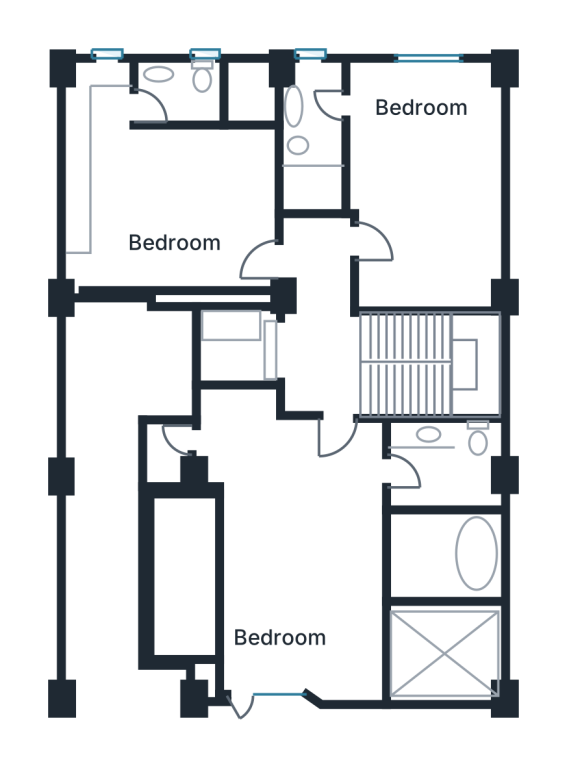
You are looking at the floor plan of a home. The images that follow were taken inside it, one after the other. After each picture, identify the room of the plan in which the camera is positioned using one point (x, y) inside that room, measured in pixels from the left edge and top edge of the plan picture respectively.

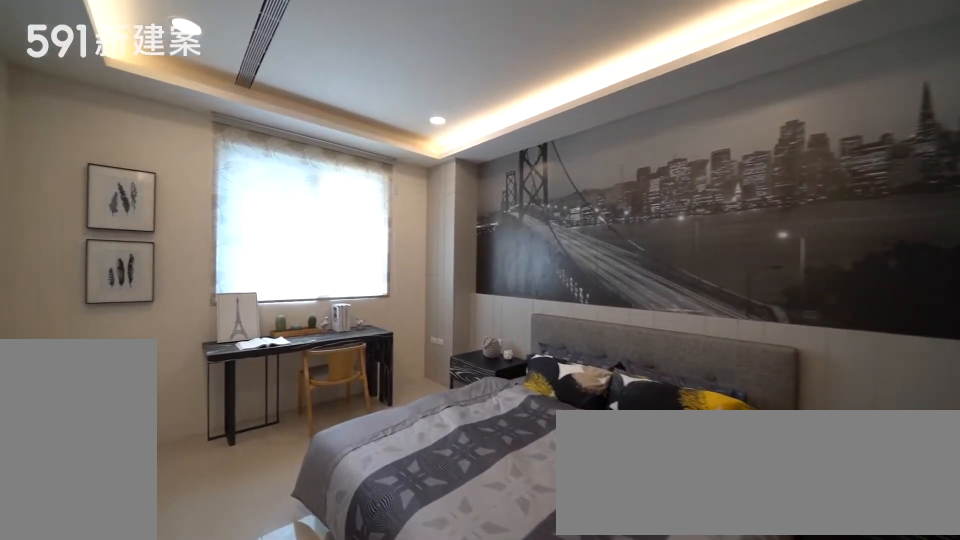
(428, 182)
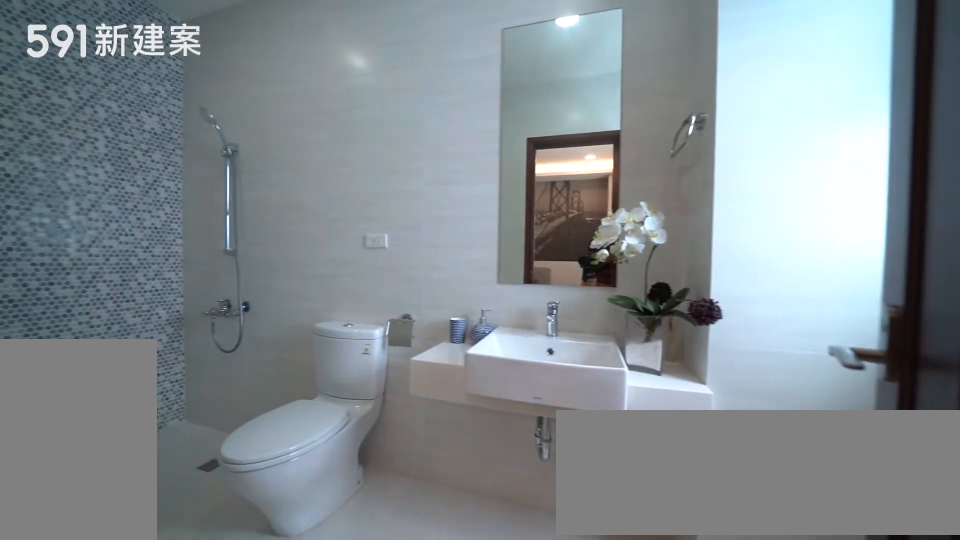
(319, 145)
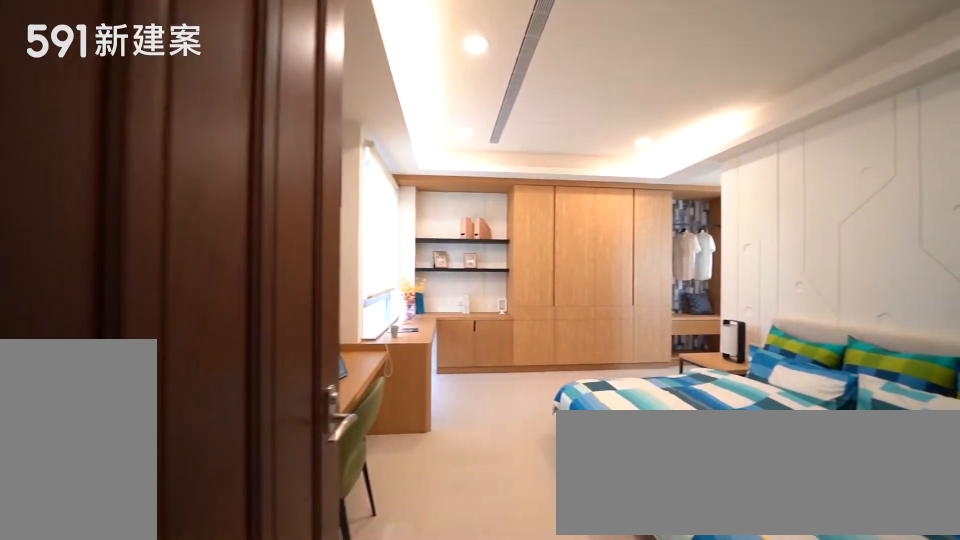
(152, 197)
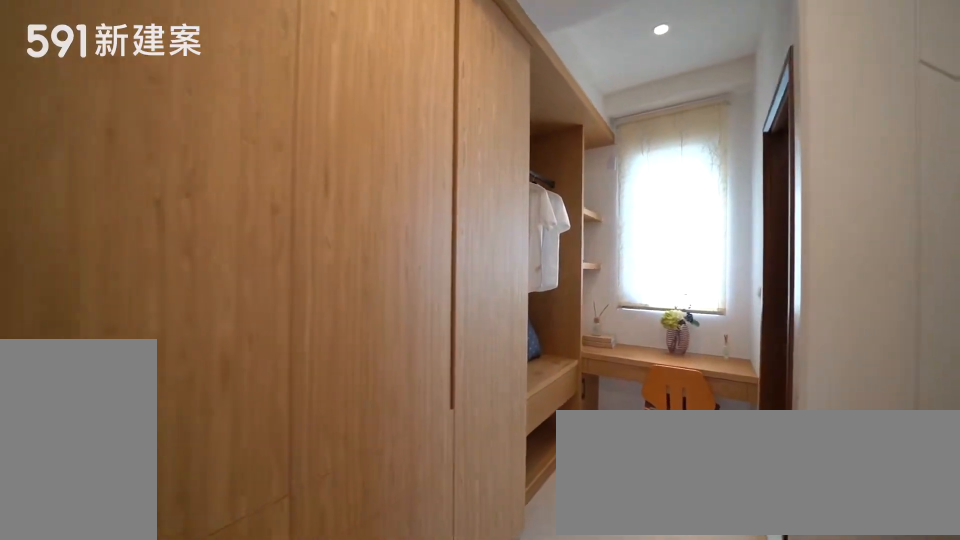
(152, 197)
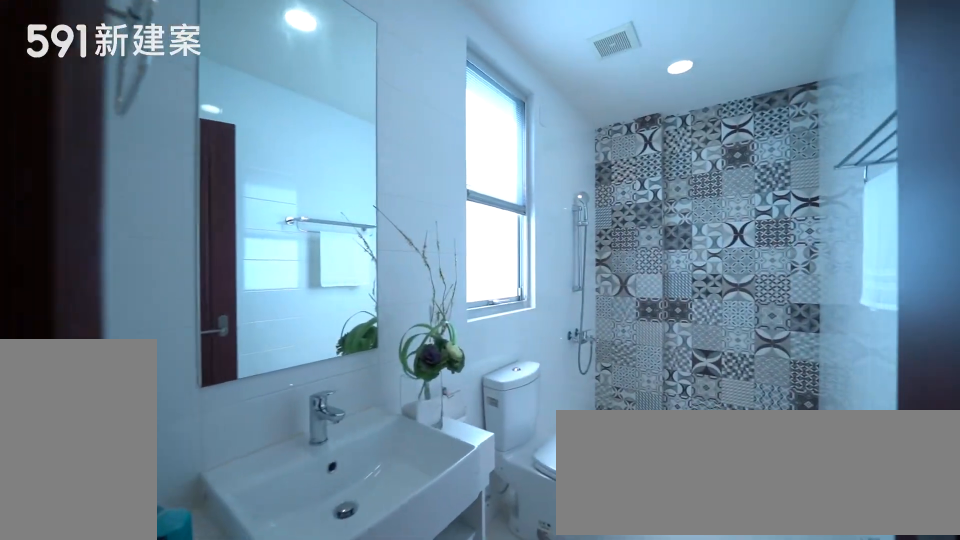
(219, 95)
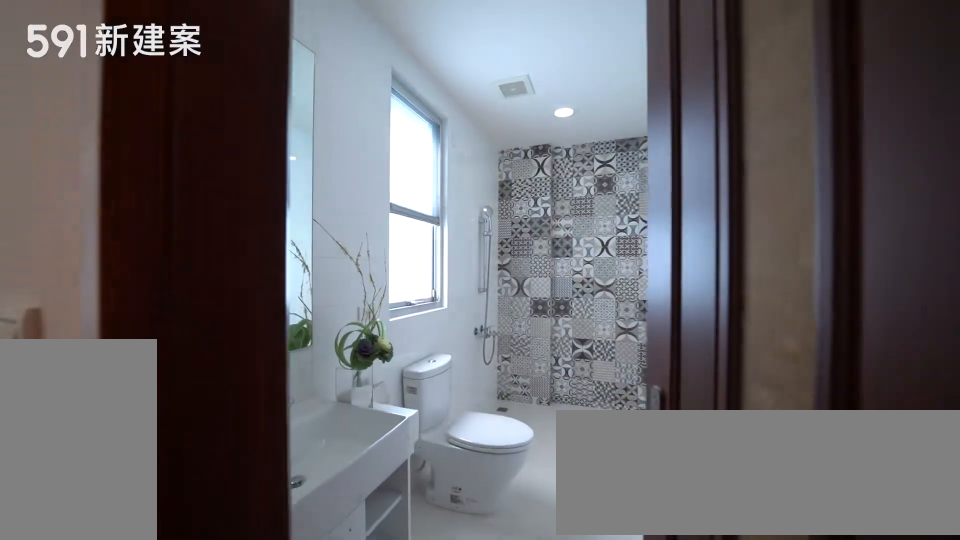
(219, 95)
